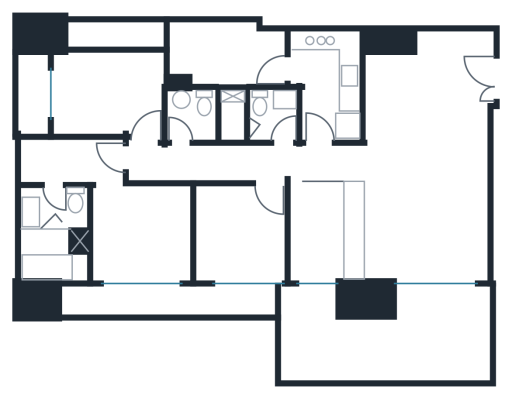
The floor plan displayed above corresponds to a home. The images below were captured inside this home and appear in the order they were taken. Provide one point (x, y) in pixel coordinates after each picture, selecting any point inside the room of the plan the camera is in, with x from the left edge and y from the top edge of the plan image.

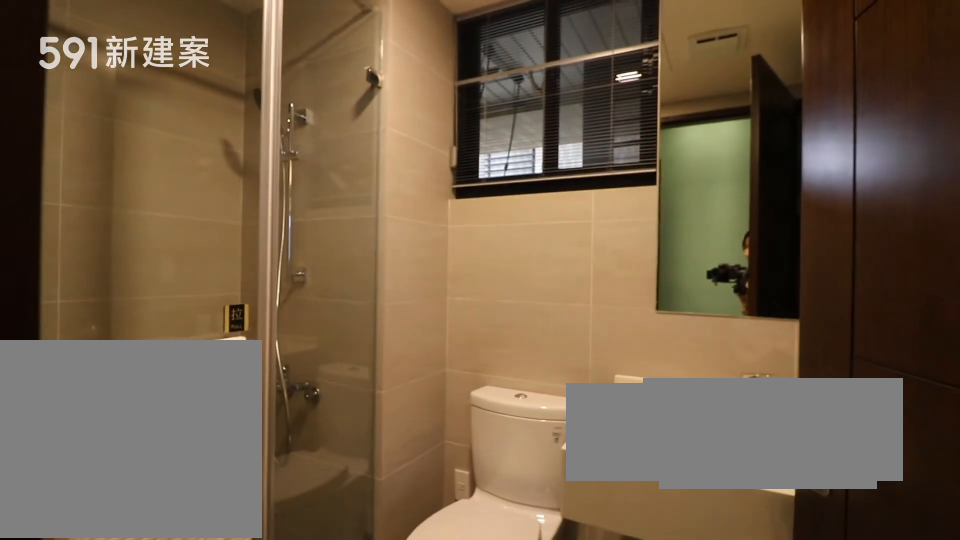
(255, 113)
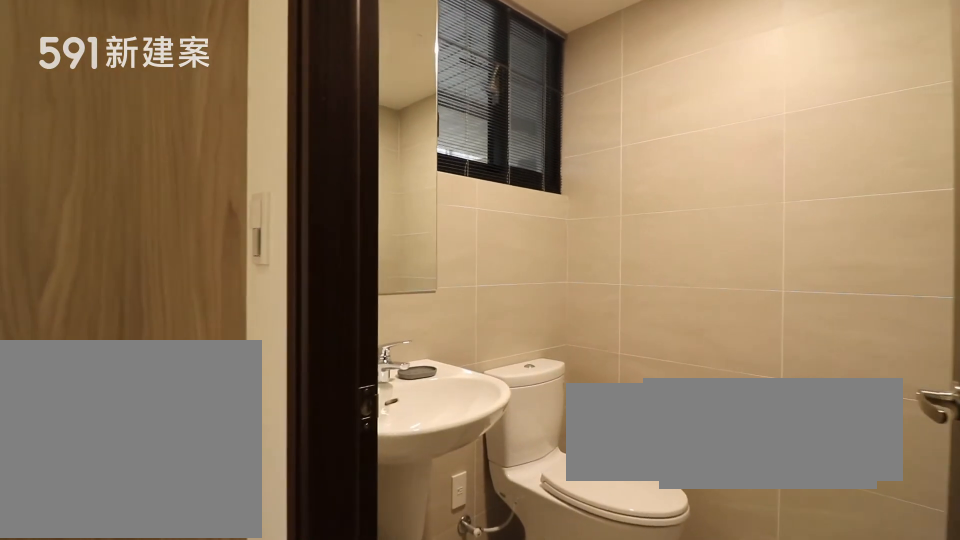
(193, 112)
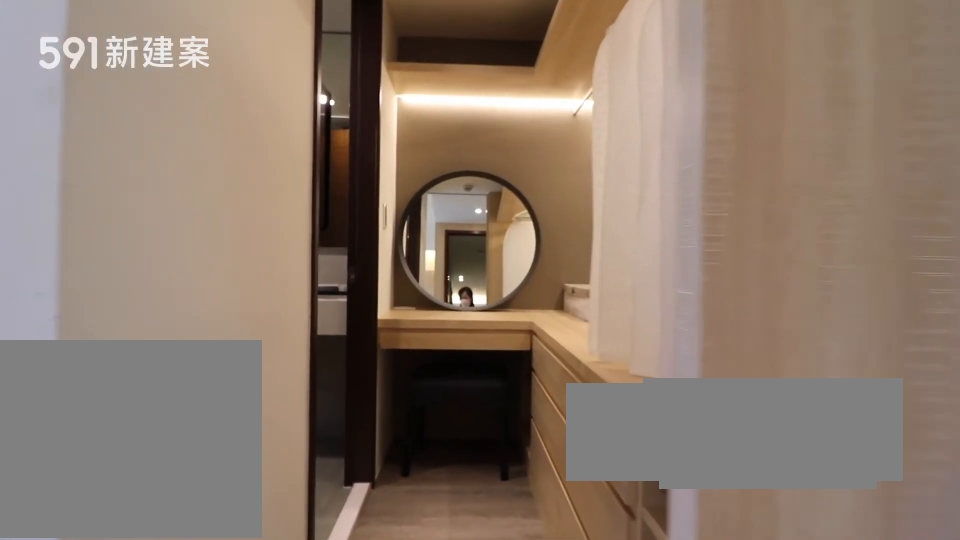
(66, 160)
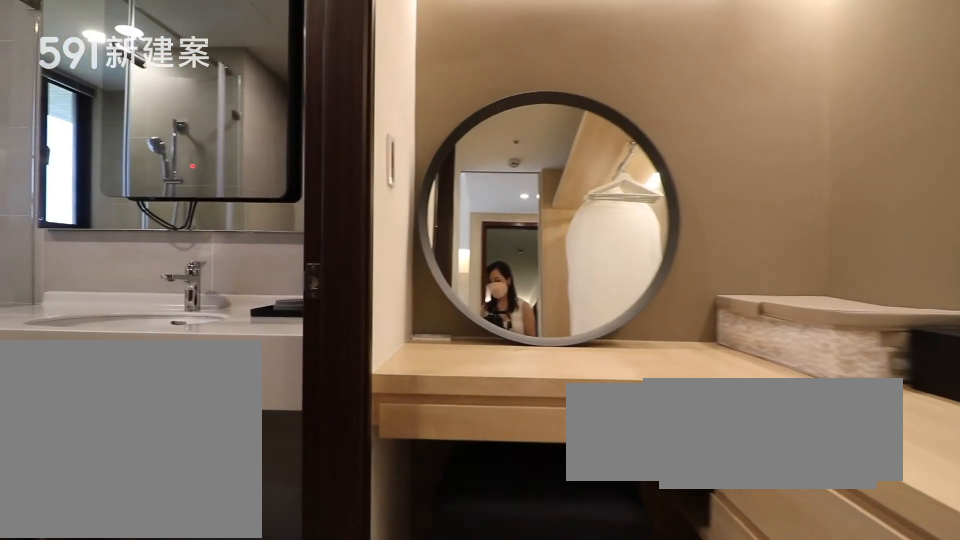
(66, 160)
